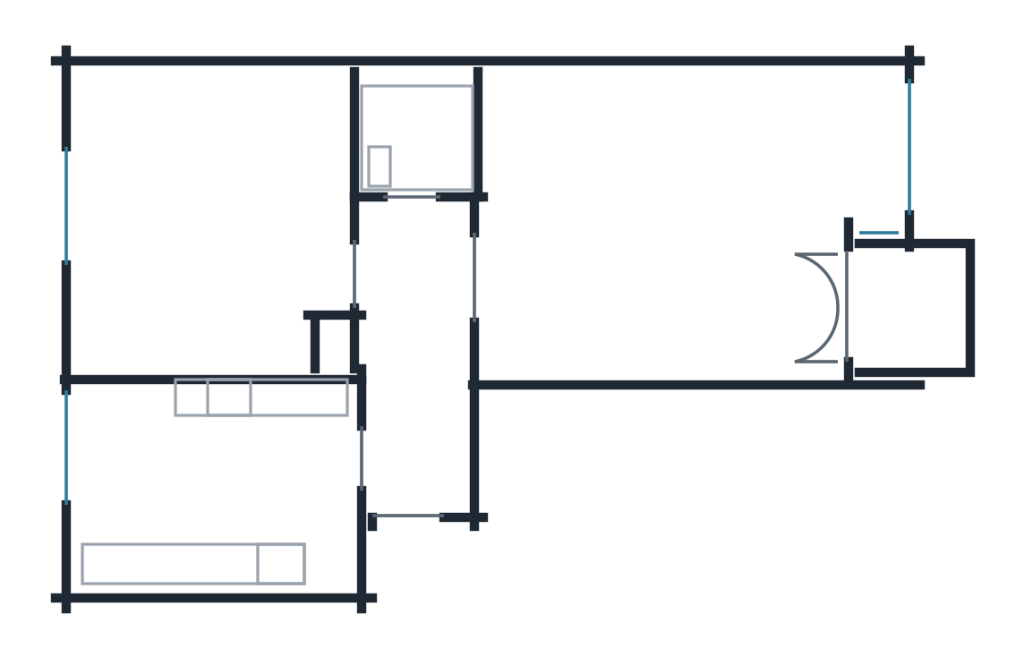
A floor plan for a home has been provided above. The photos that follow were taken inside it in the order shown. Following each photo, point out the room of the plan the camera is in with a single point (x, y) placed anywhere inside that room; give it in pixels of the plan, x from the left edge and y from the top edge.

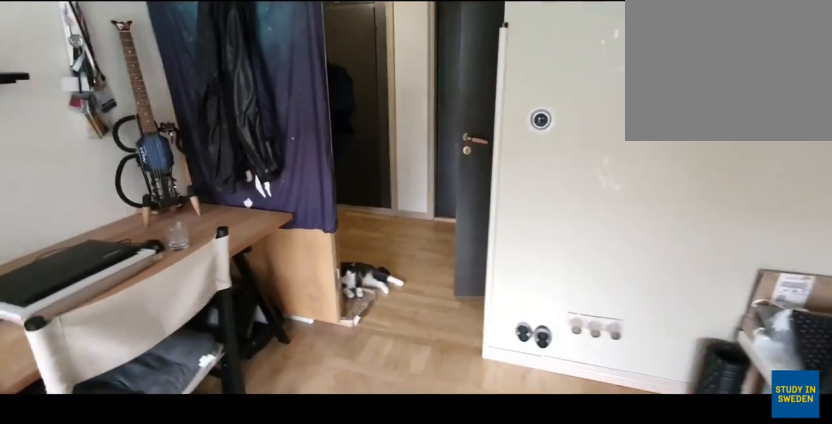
(693, 221)
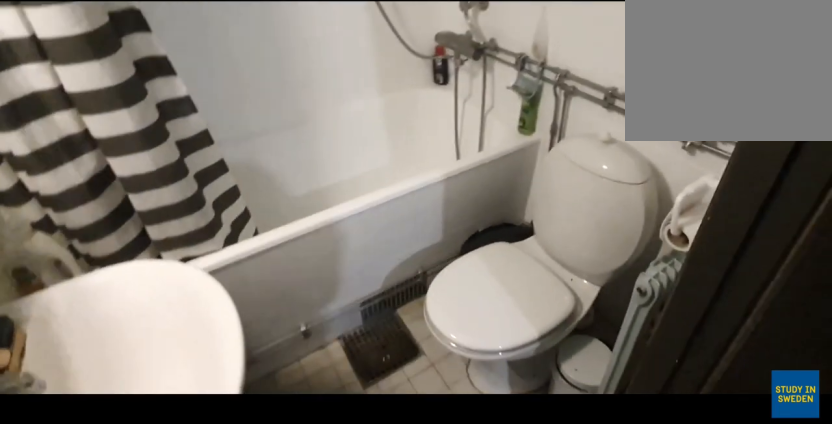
(417, 140)
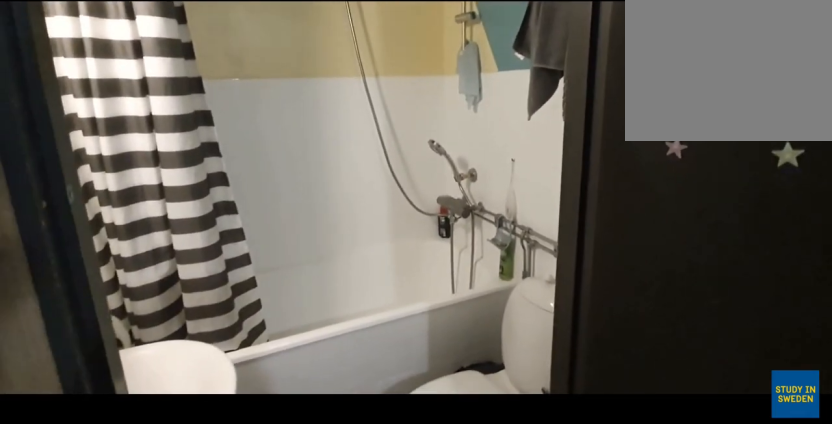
(417, 140)
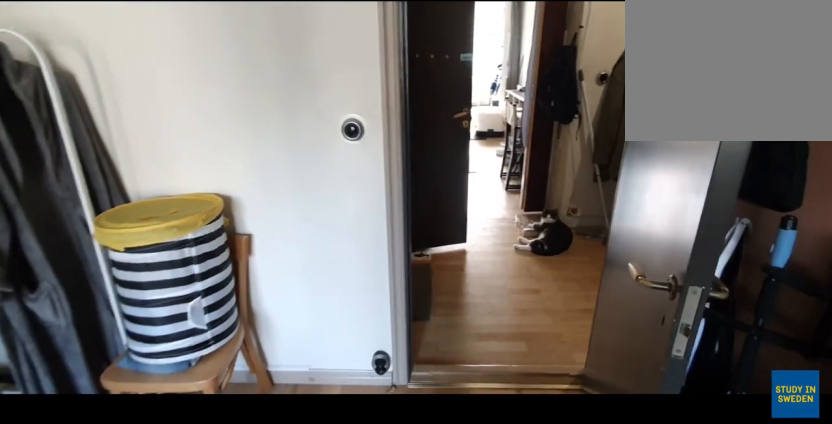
(211, 204)
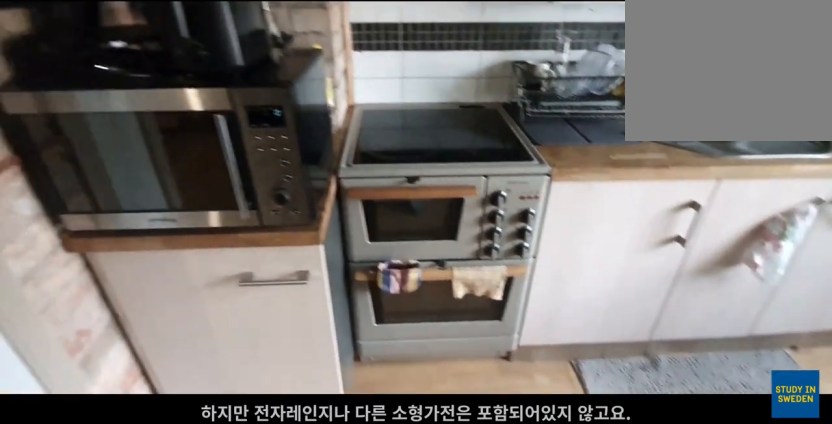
(216, 488)
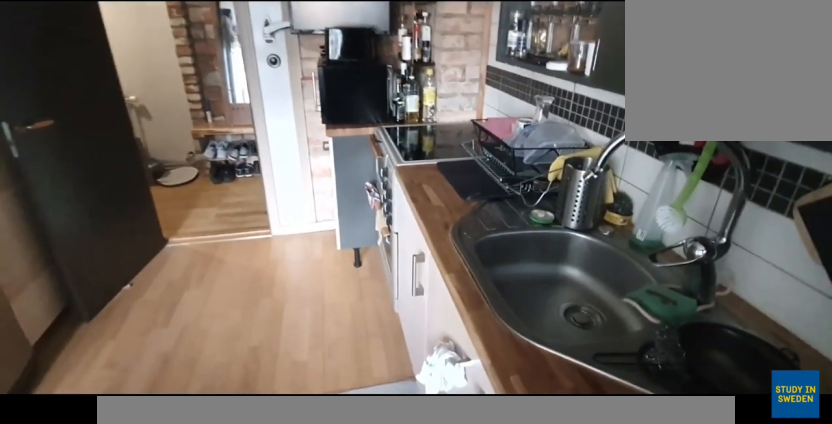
(216, 488)
